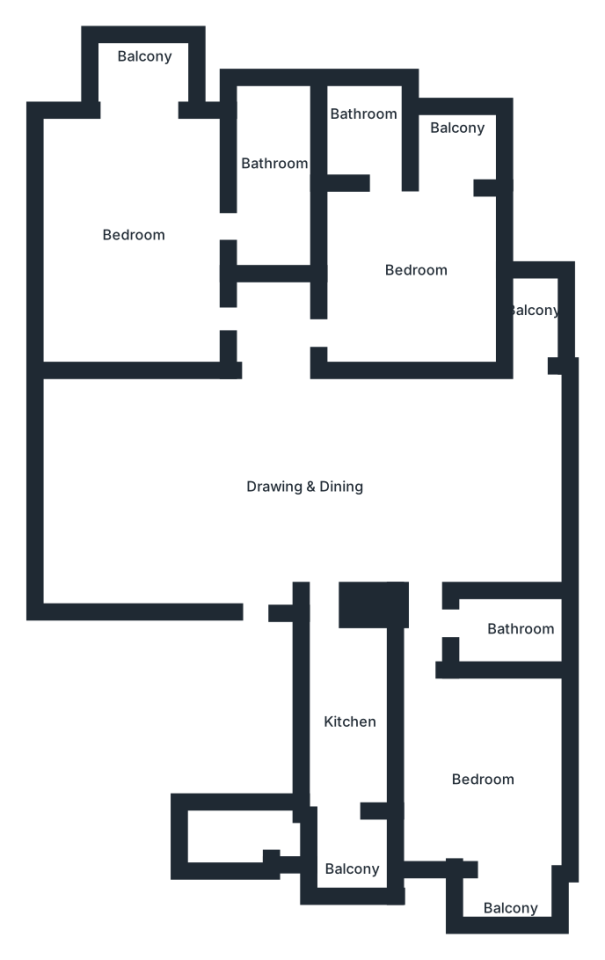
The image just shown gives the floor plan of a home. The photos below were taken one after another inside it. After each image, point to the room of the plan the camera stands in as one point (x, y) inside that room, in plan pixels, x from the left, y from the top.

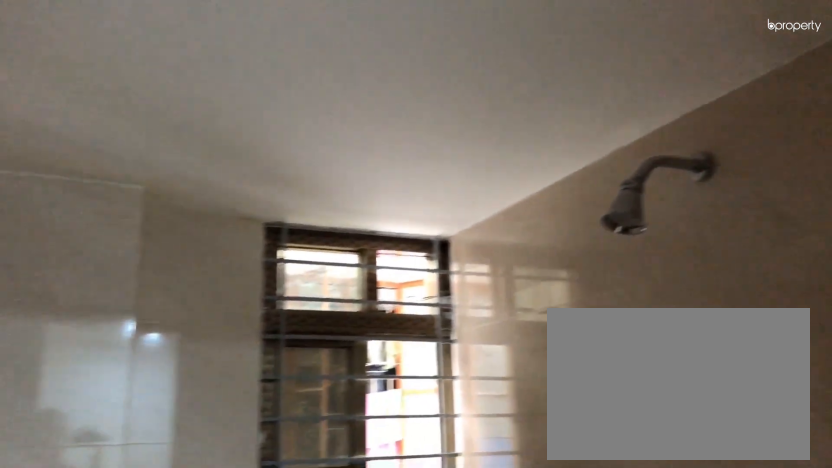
(499, 623)
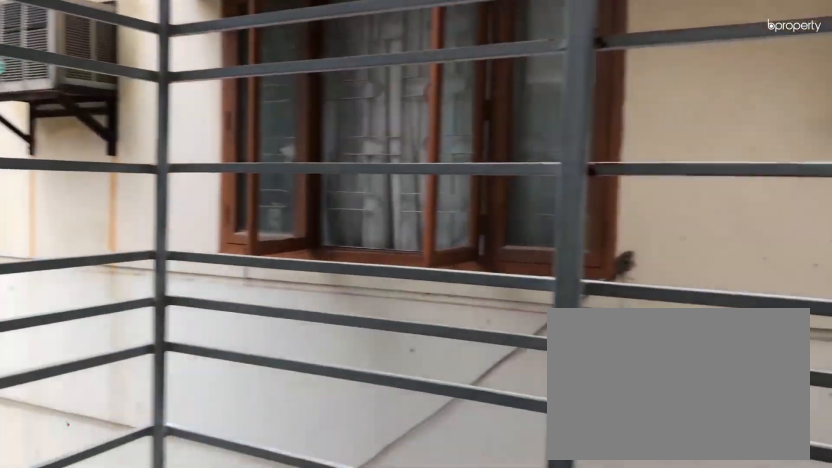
(530, 306)
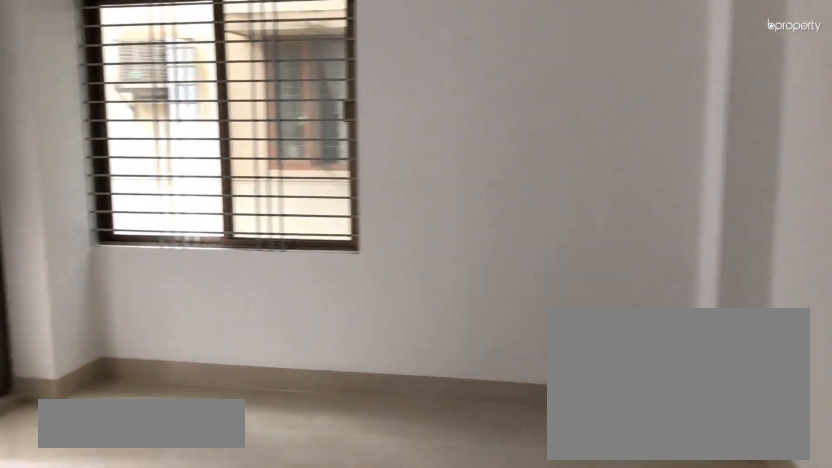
(405, 268)
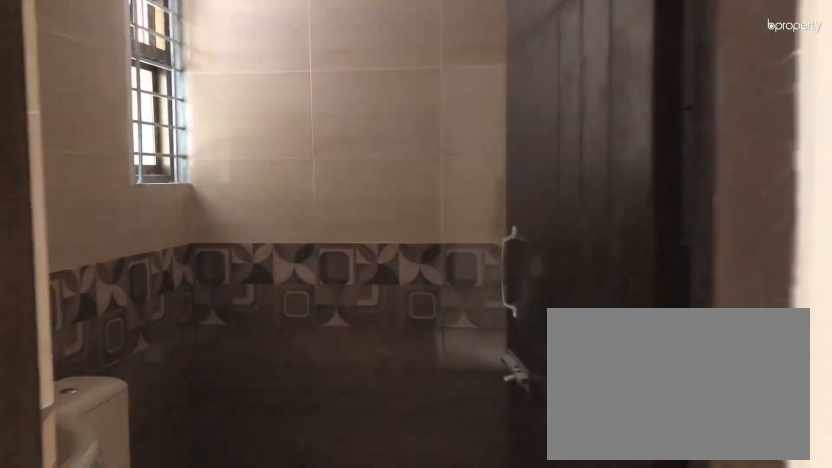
(361, 119)
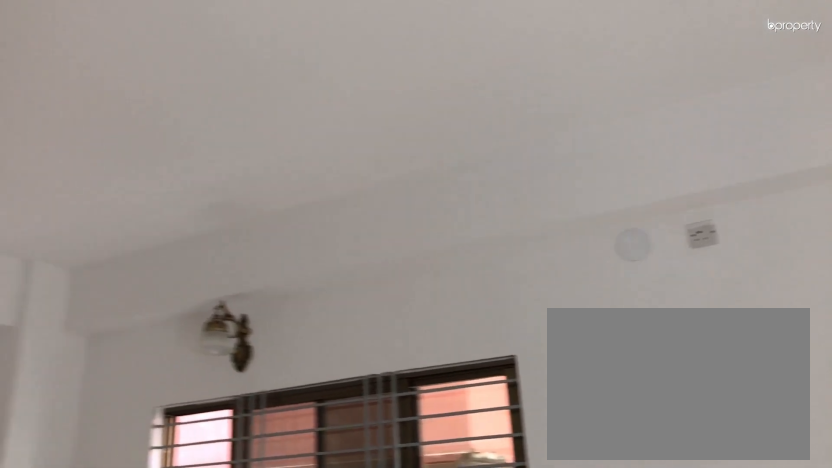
(130, 213)
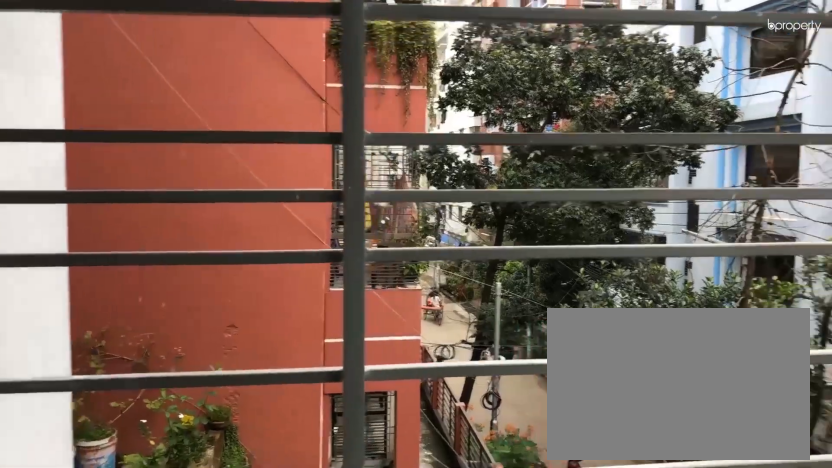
(139, 60)
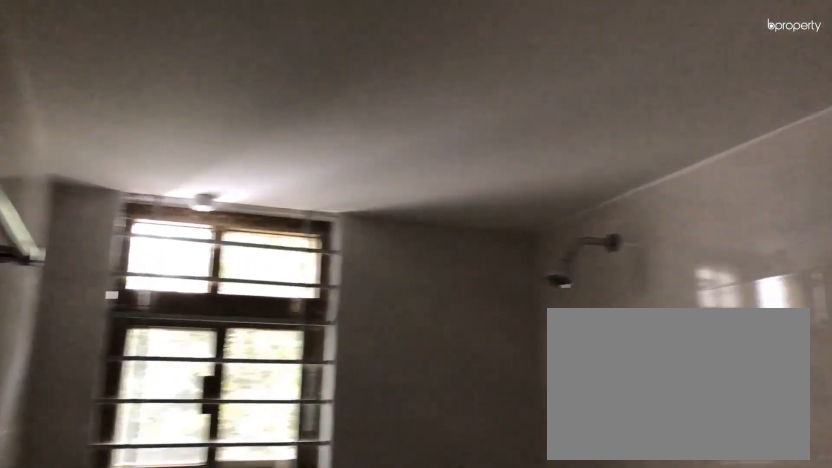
(275, 170)
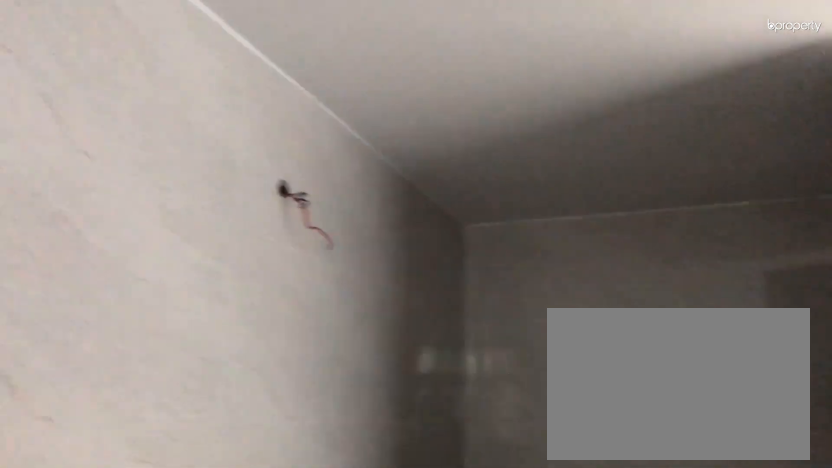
(275, 170)
